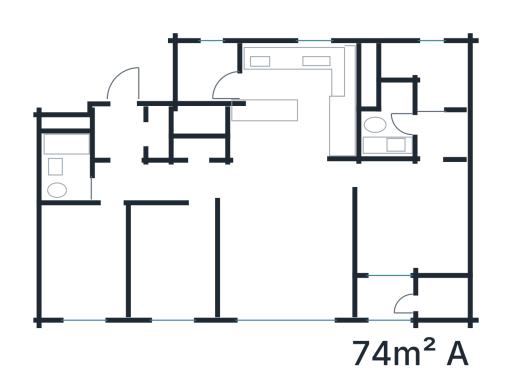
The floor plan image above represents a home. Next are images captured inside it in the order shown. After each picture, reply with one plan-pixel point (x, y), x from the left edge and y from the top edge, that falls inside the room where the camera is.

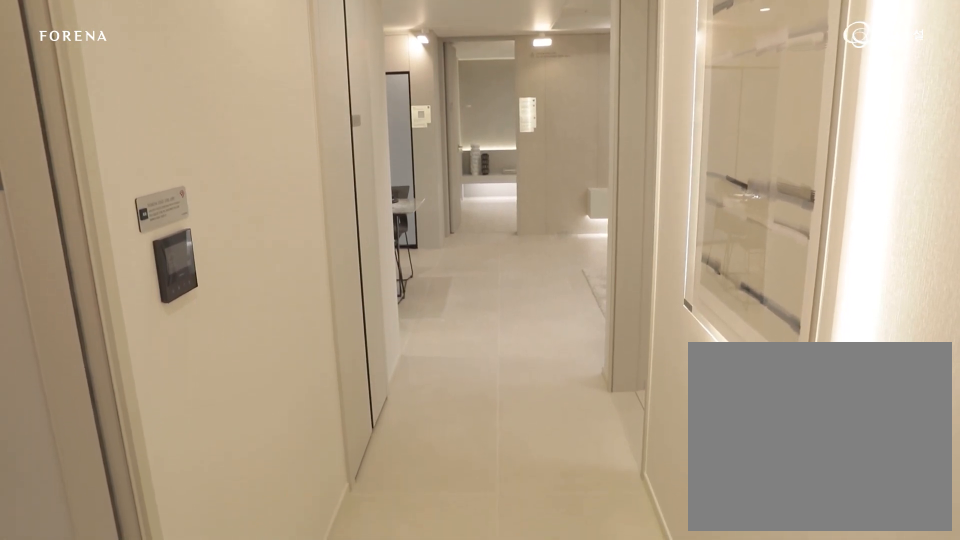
(182, 181)
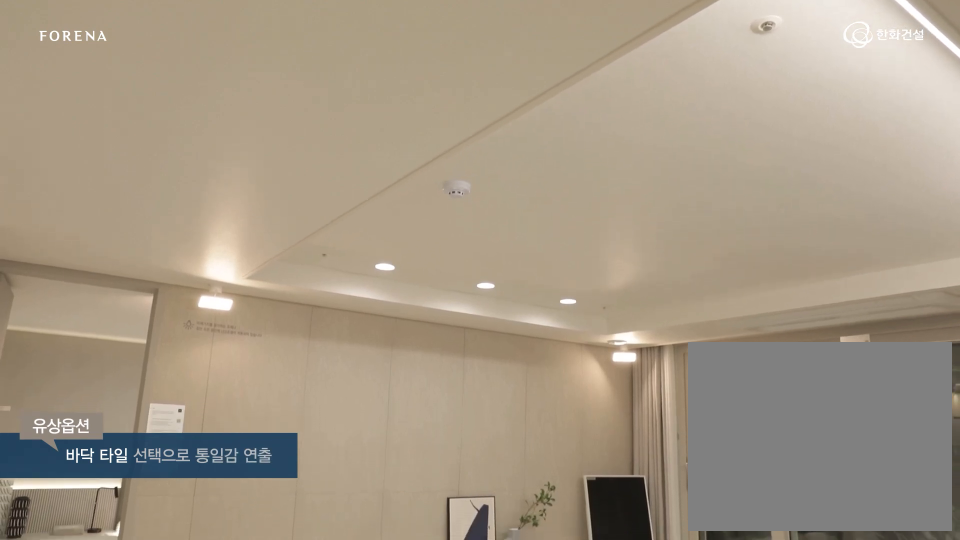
(290, 247)
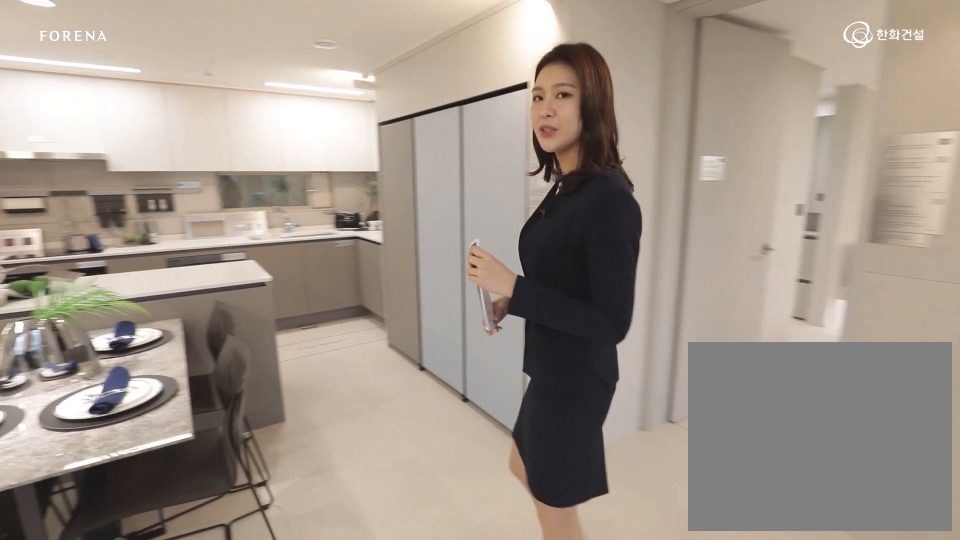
(281, 143)
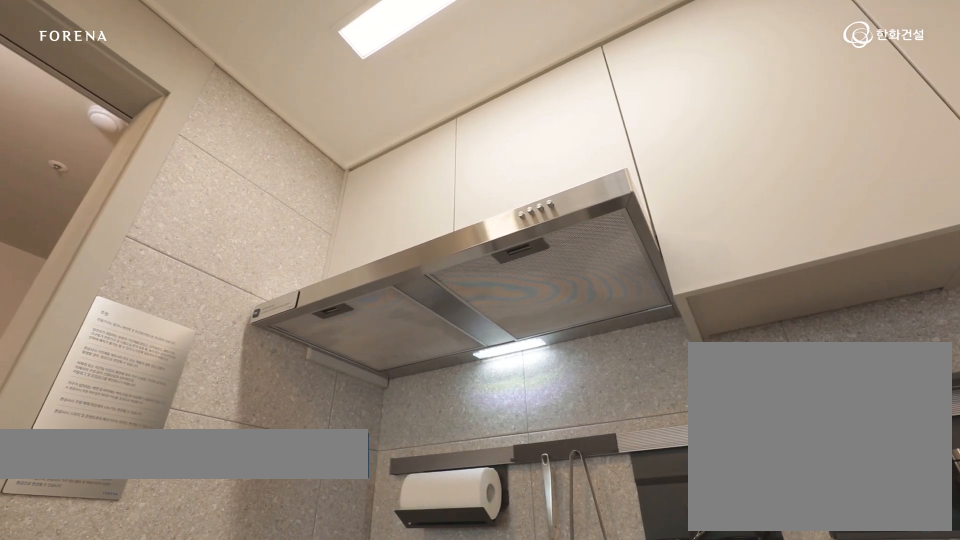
(281, 143)
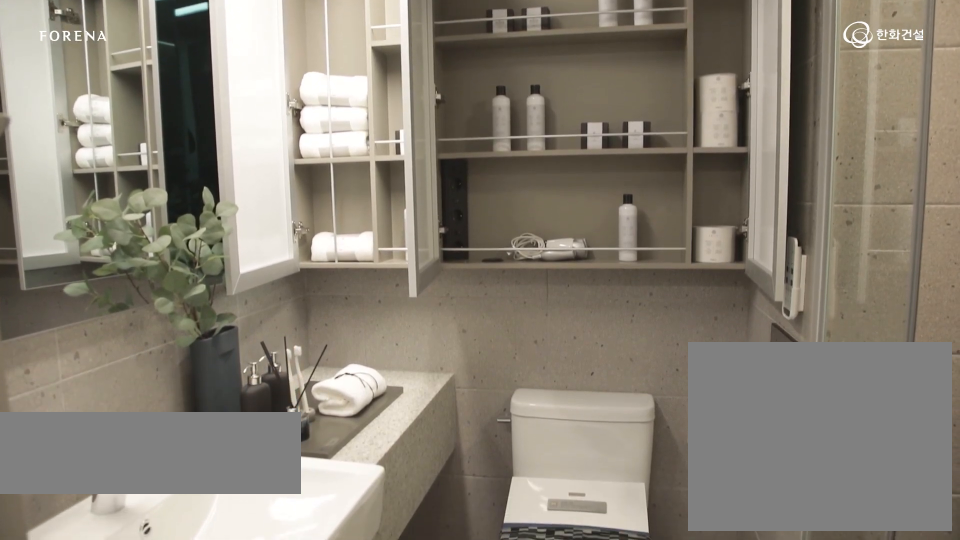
(406, 125)
